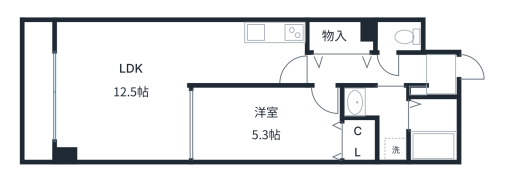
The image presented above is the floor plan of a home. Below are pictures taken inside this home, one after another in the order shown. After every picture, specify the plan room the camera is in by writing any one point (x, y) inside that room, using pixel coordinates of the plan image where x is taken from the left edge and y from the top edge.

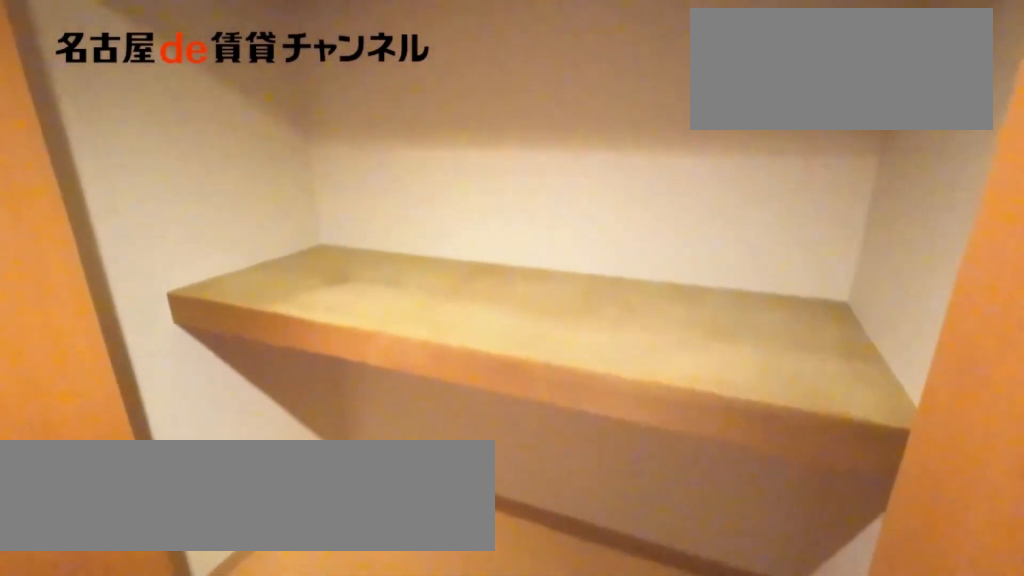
(338, 37)
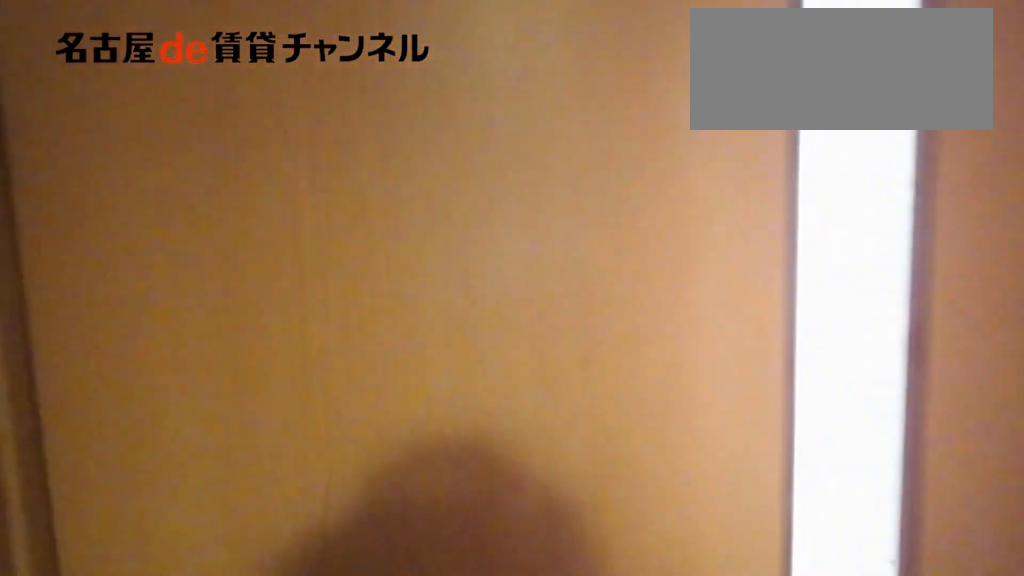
(368, 69)
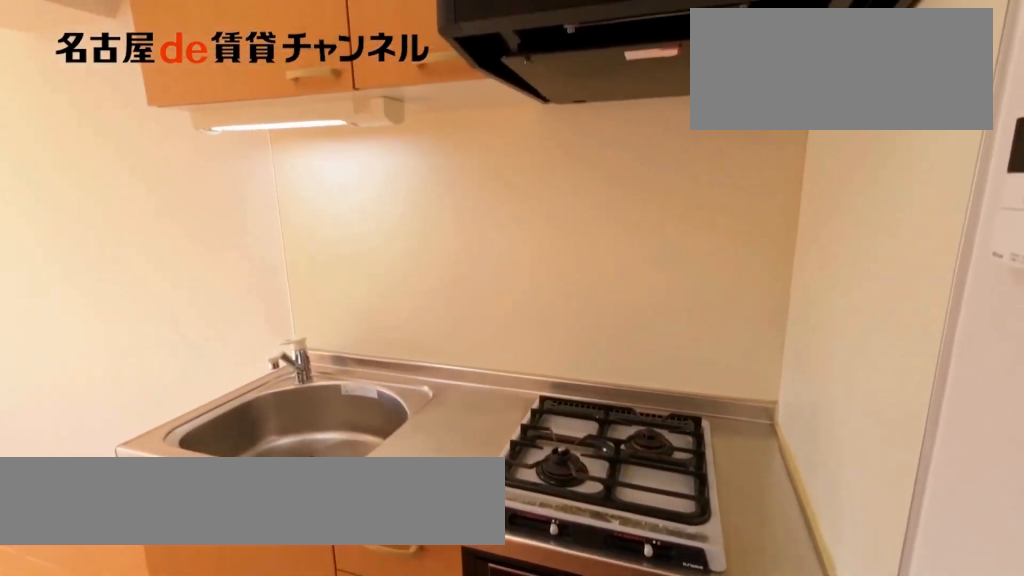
(275, 33)
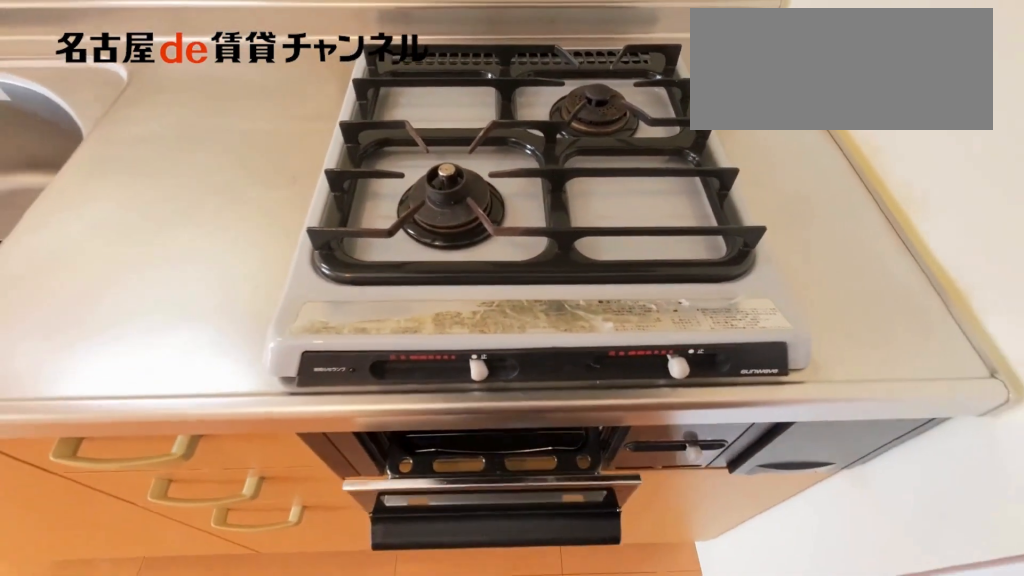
(275, 33)
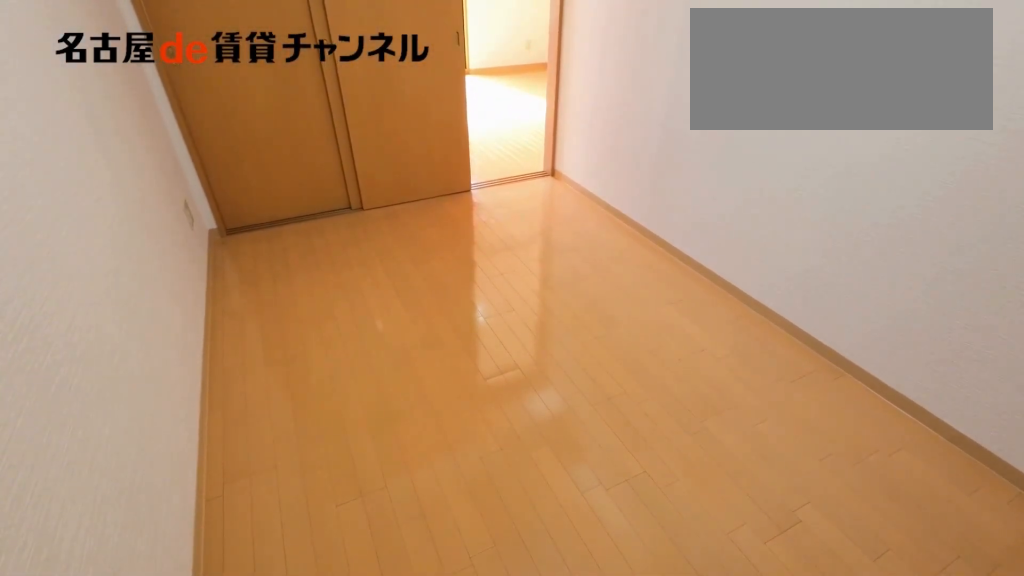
(266, 124)
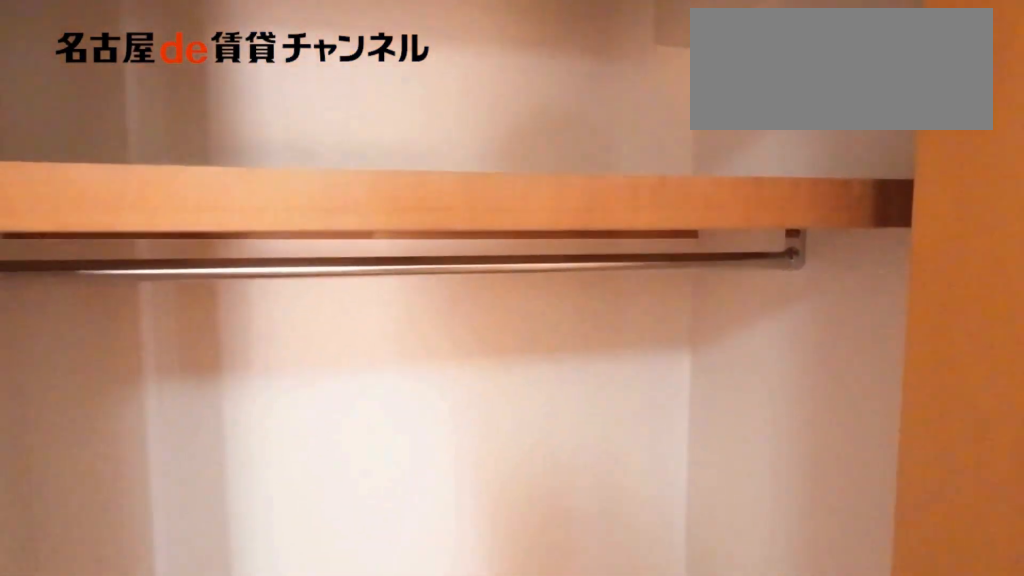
(357, 141)
